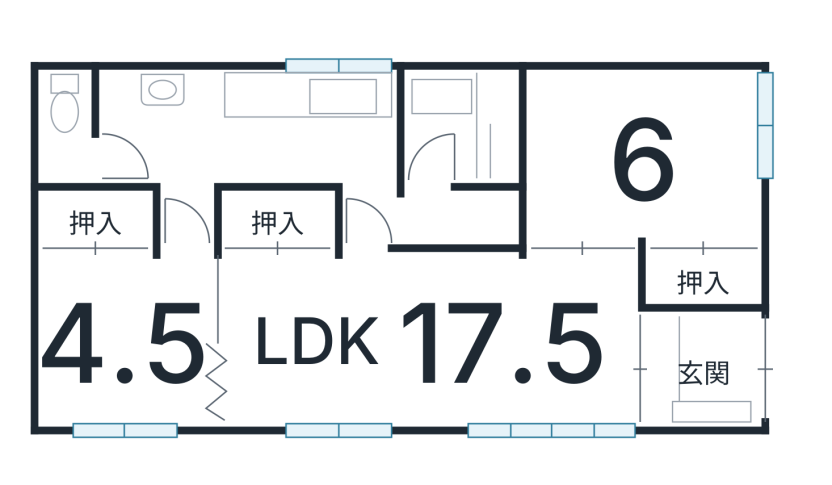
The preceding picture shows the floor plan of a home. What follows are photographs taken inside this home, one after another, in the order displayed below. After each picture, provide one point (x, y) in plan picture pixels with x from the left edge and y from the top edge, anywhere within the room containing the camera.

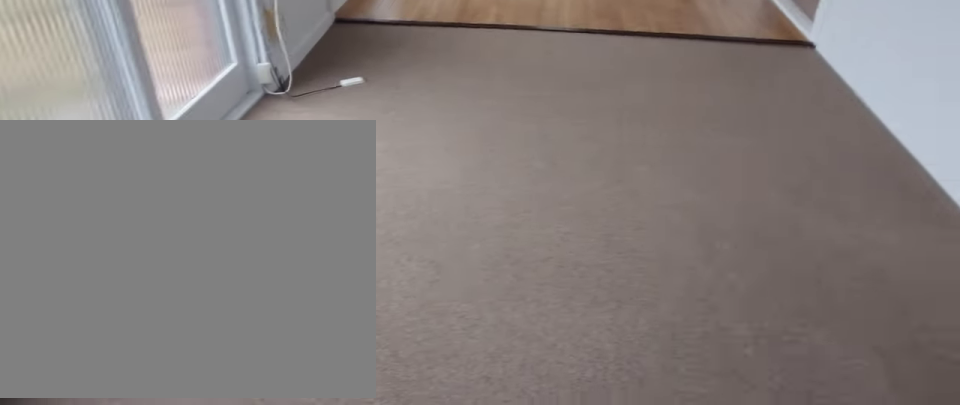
(339, 331)
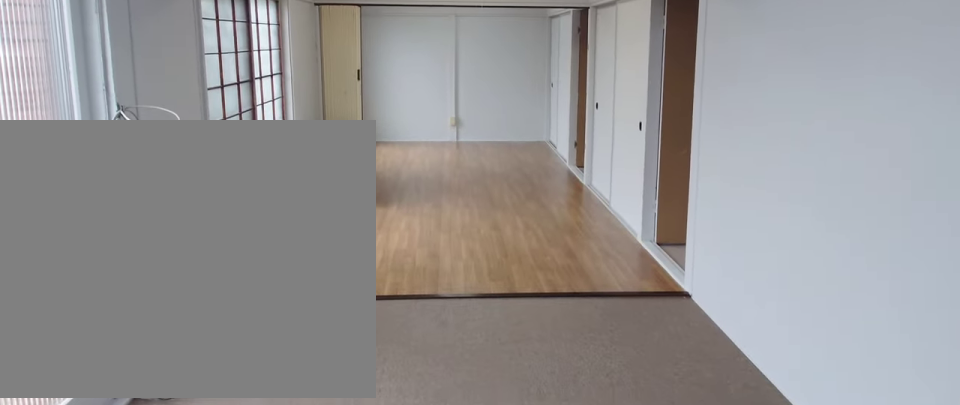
(339, 331)
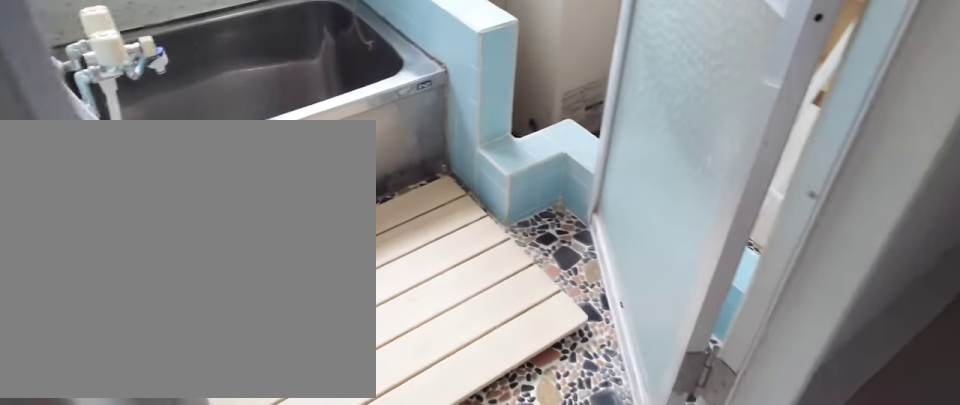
(457, 123)
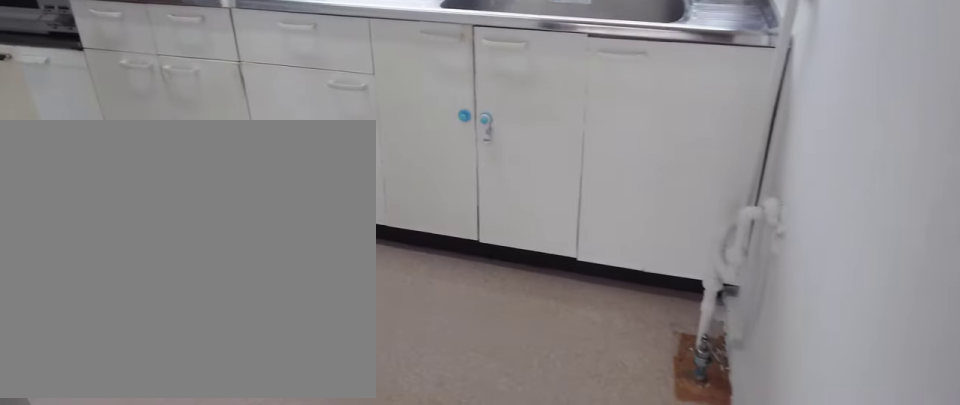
(278, 123)
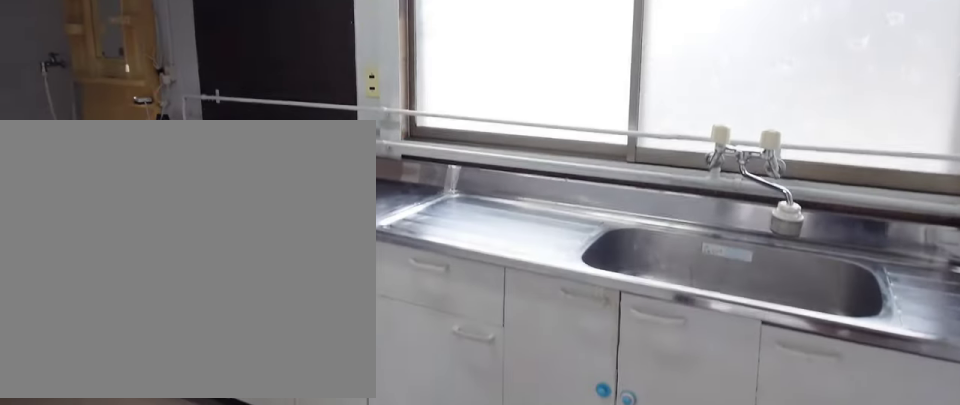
(278, 123)
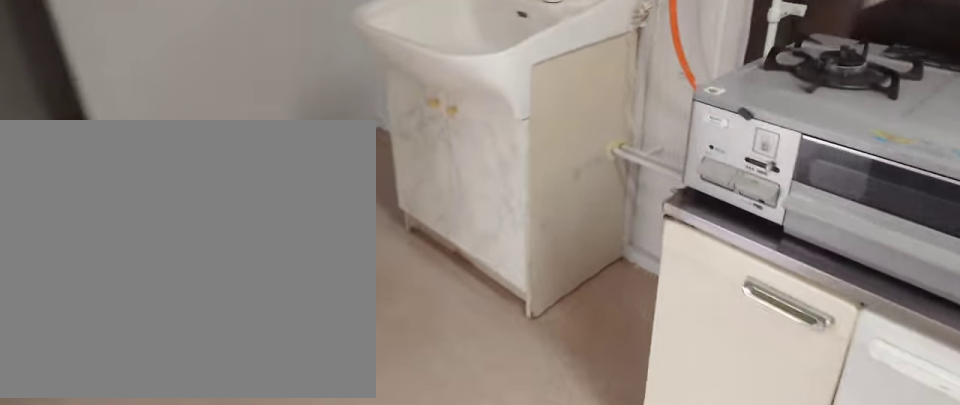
(161, 122)
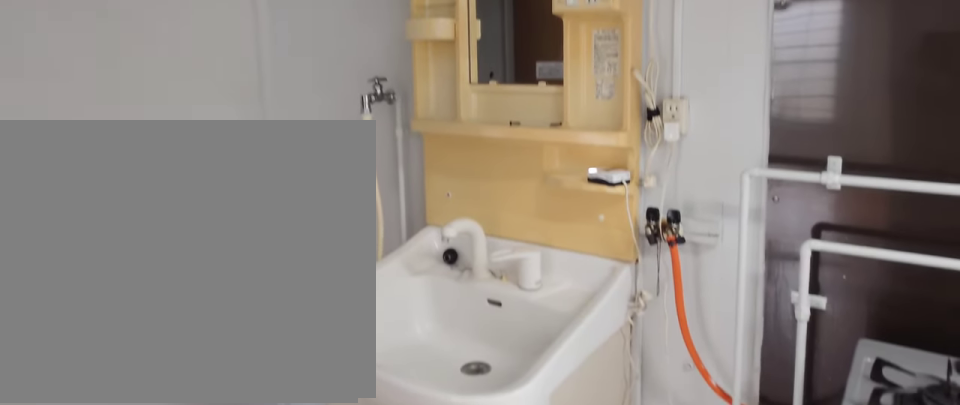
(161, 122)
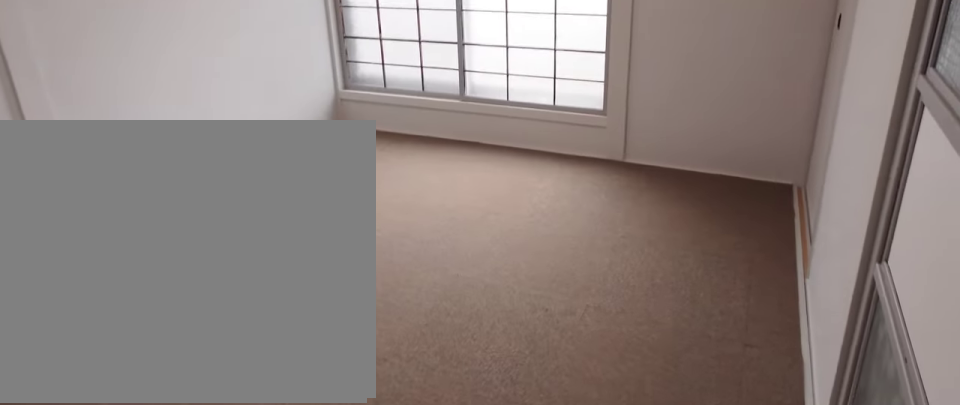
(642, 167)
